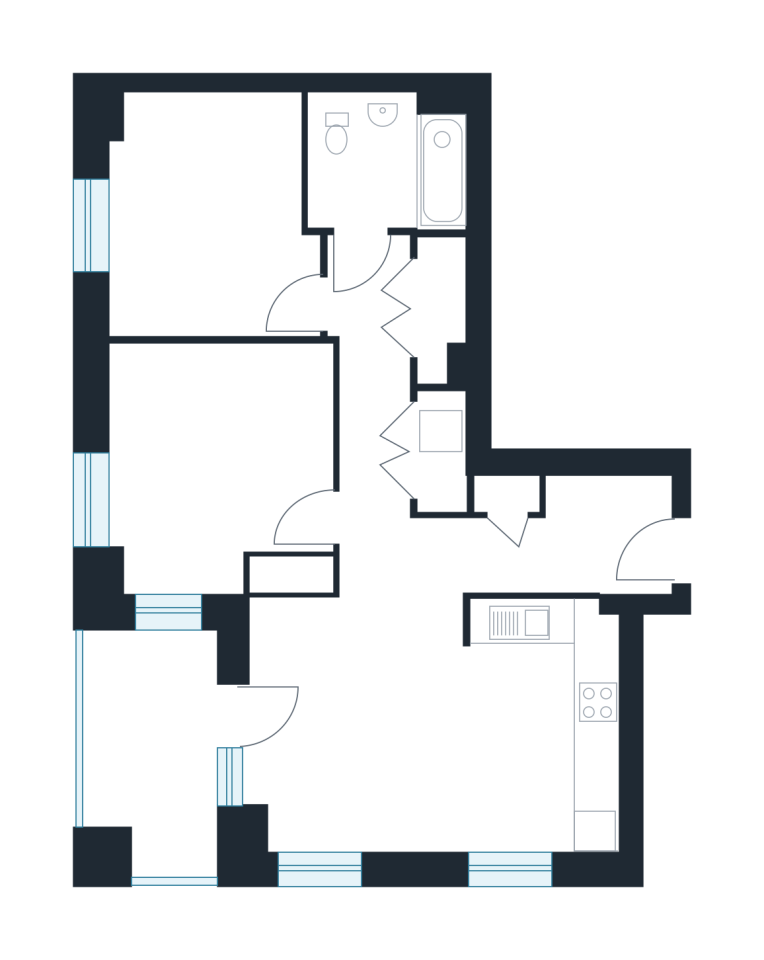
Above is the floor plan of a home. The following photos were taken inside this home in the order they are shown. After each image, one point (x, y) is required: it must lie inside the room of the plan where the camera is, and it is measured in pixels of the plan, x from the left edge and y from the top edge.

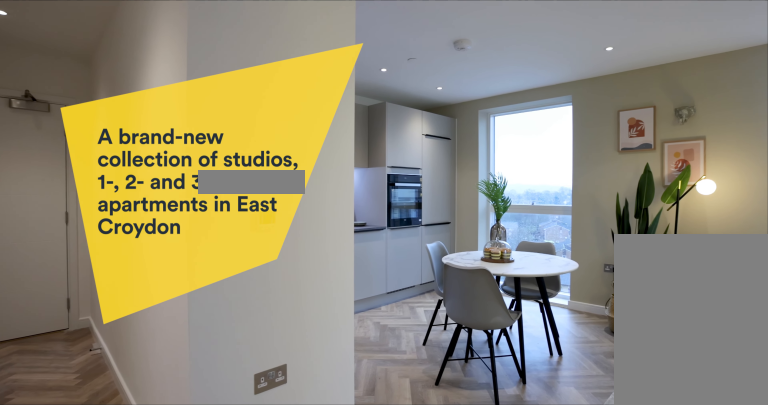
(437, 645)
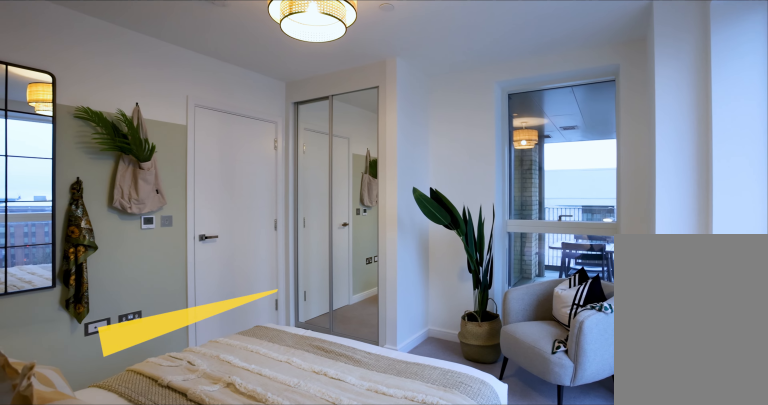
(222, 466)
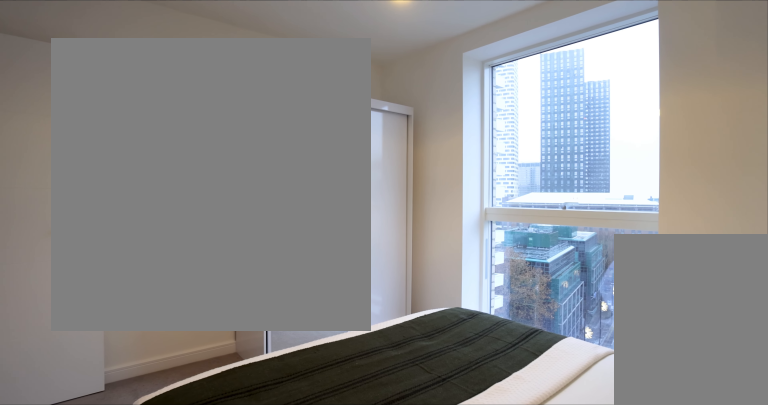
(210, 220)
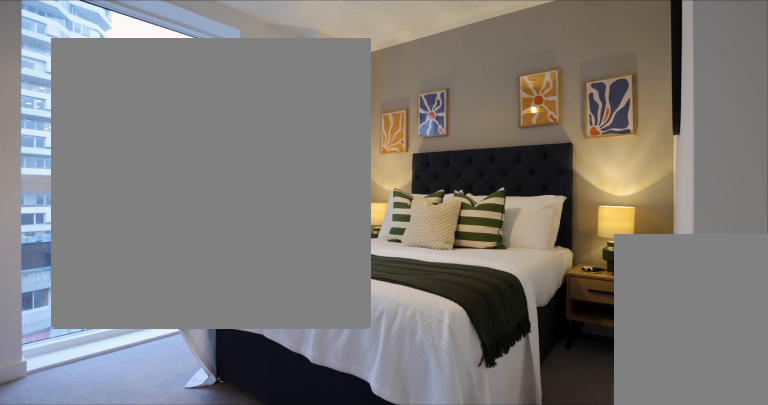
(210, 220)
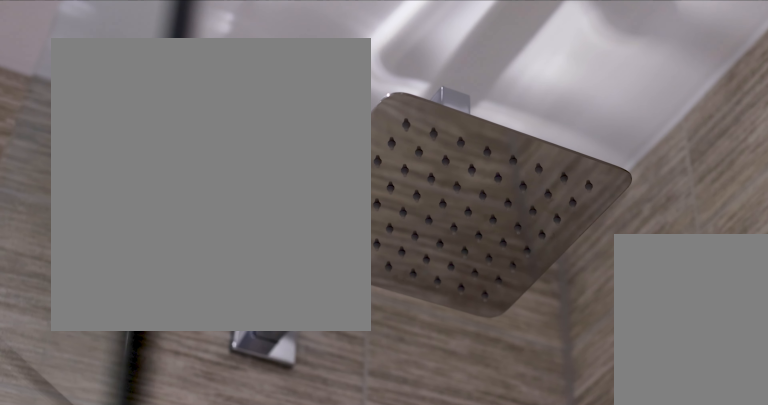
(383, 165)
